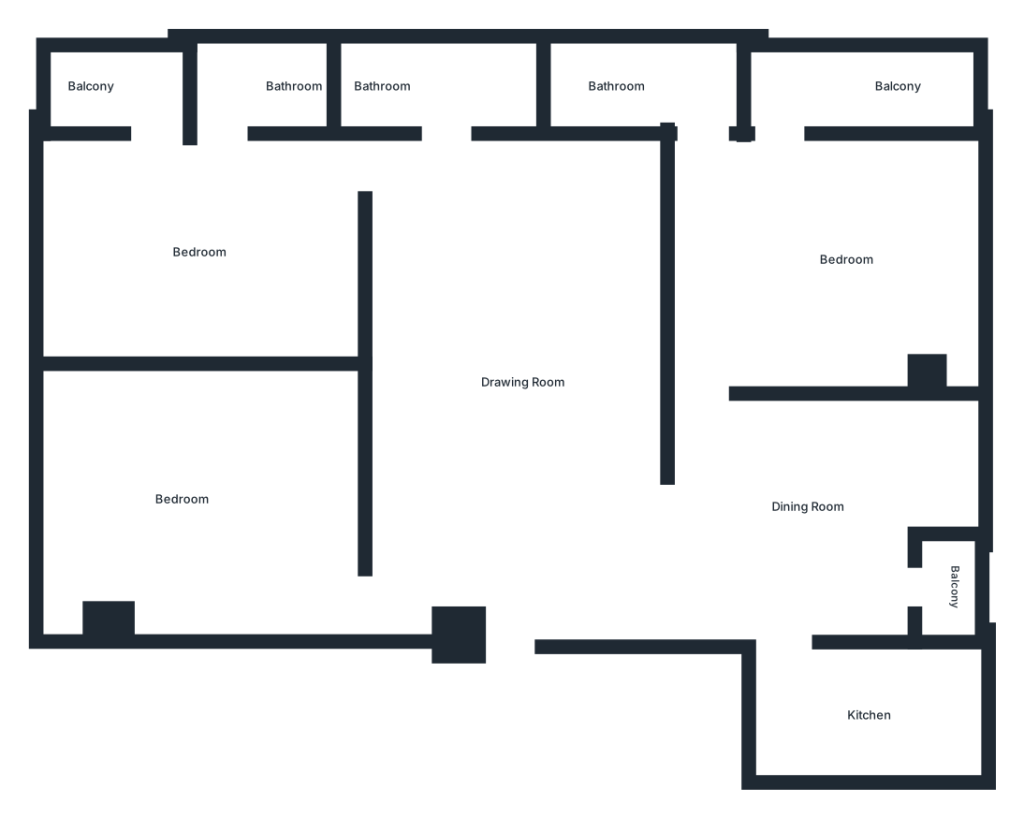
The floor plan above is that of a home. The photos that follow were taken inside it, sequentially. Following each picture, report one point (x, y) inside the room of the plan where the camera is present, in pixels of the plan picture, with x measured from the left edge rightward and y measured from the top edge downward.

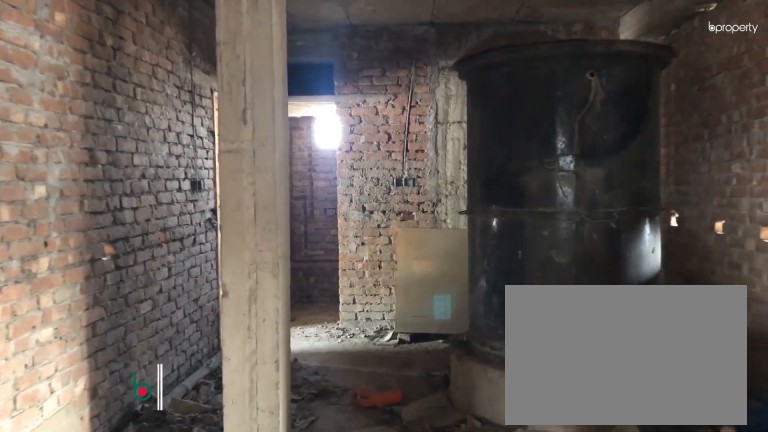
(512, 515)
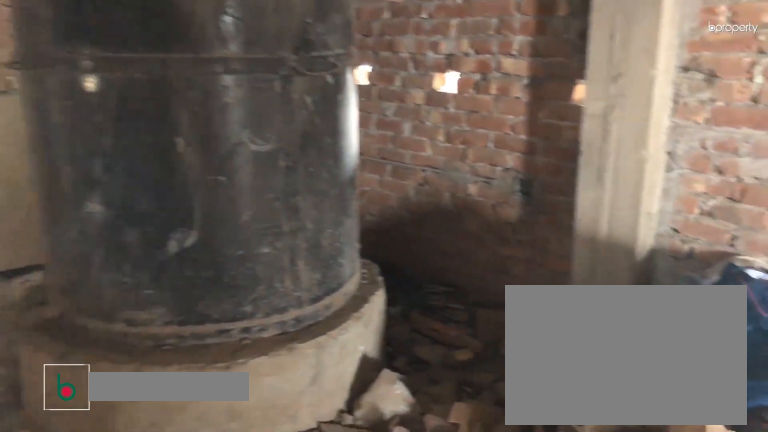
(518, 350)
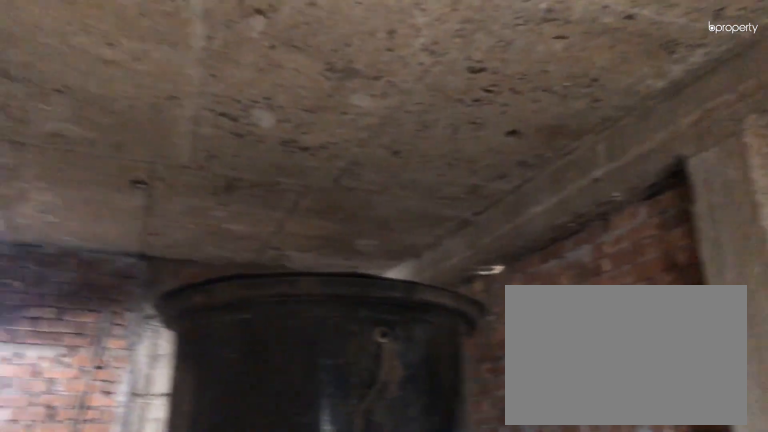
(519, 349)
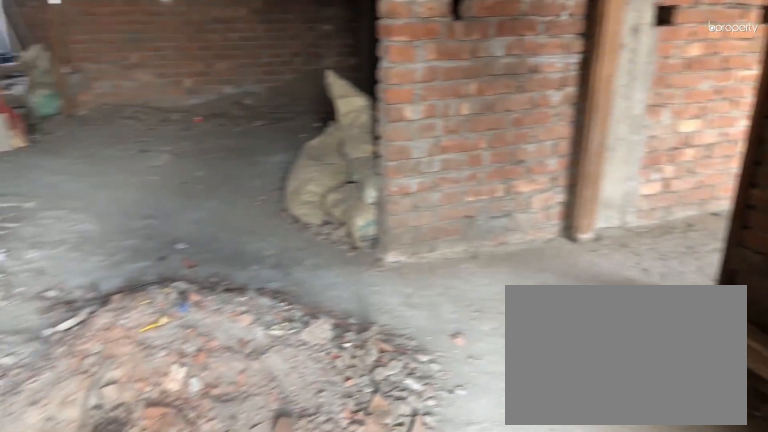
(826, 522)
